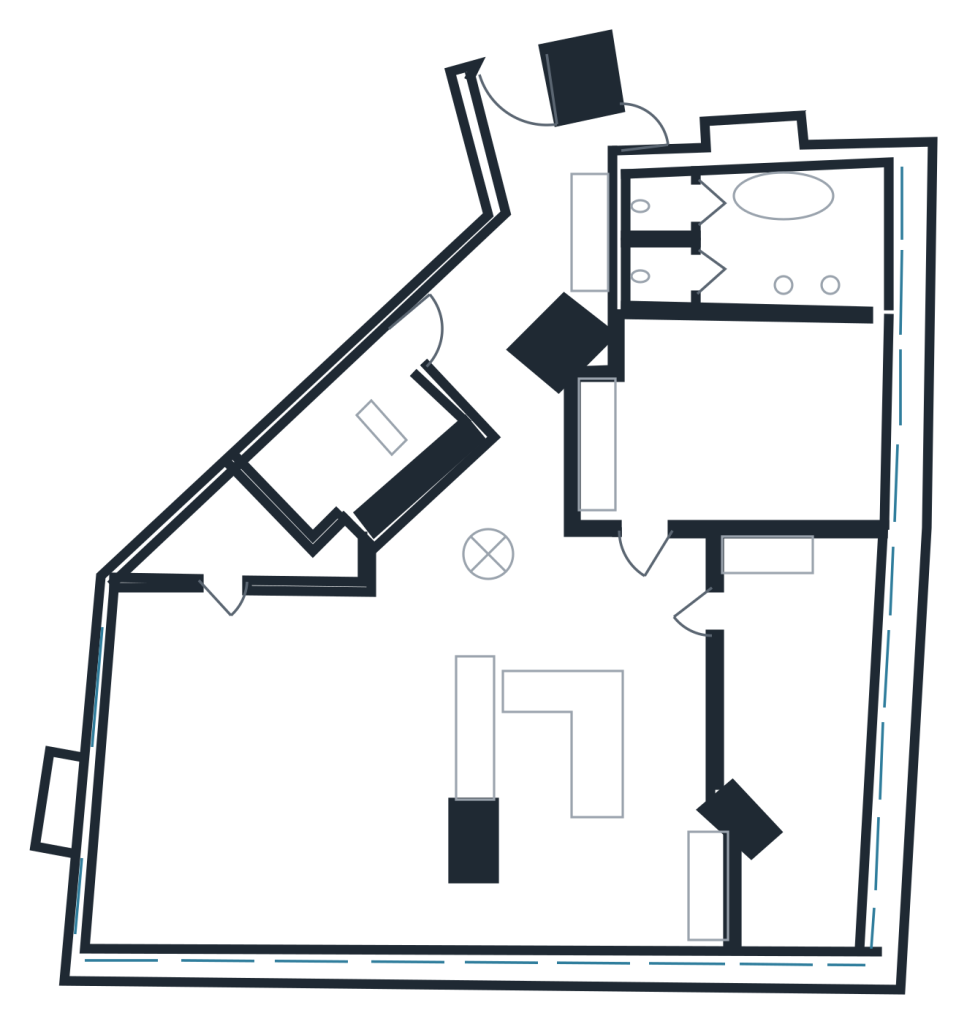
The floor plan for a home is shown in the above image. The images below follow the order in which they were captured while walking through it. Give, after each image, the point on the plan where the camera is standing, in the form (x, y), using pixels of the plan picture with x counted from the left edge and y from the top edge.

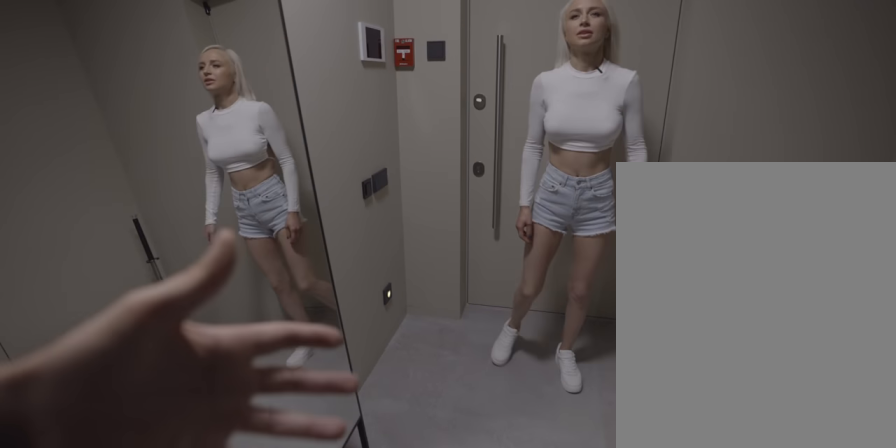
(515, 163)
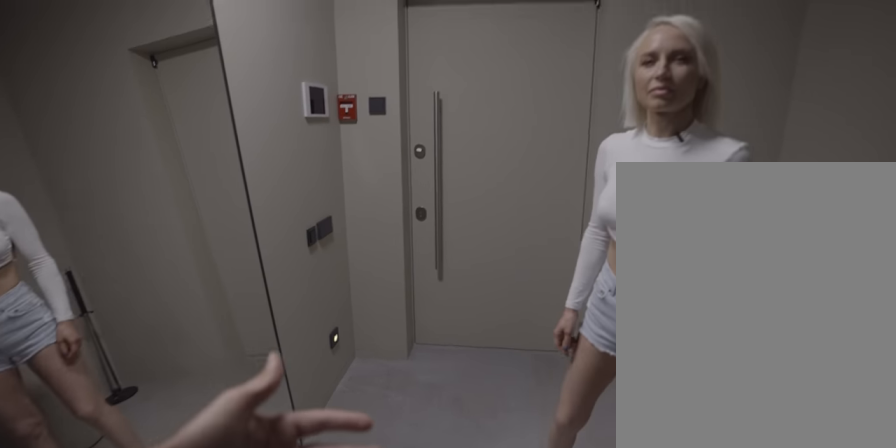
(515, 163)
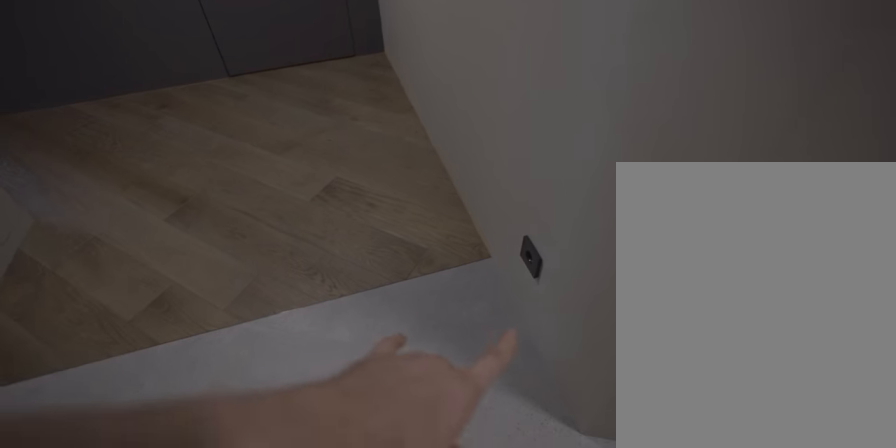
(515, 159)
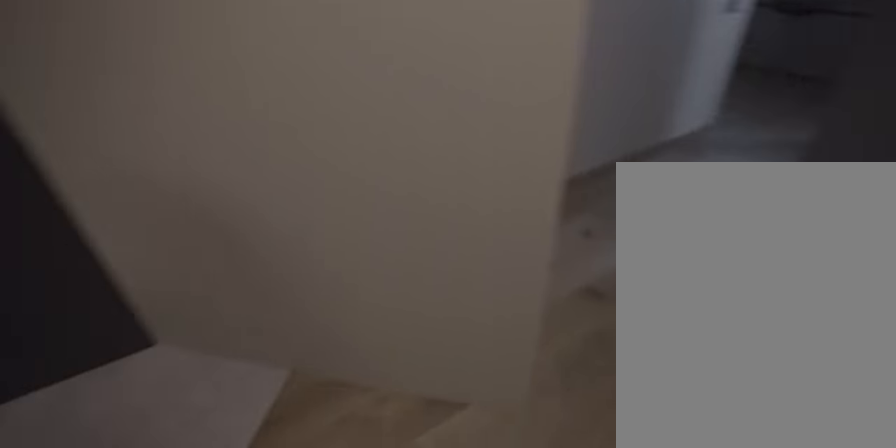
(515, 159)
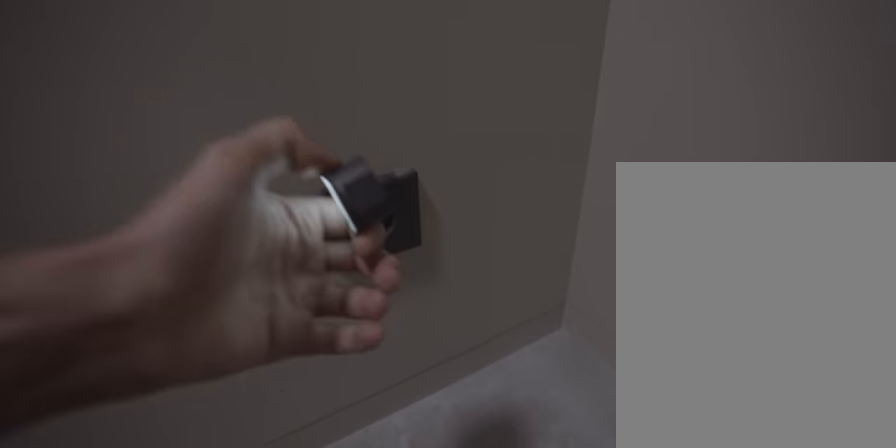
(515, 159)
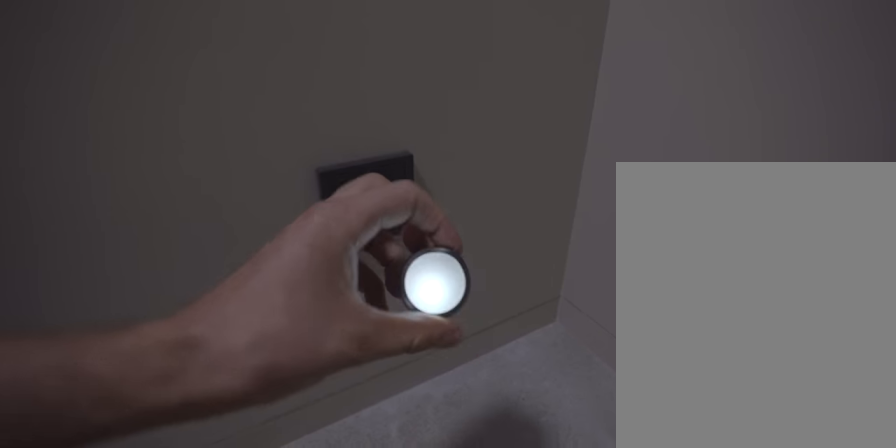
(515, 159)
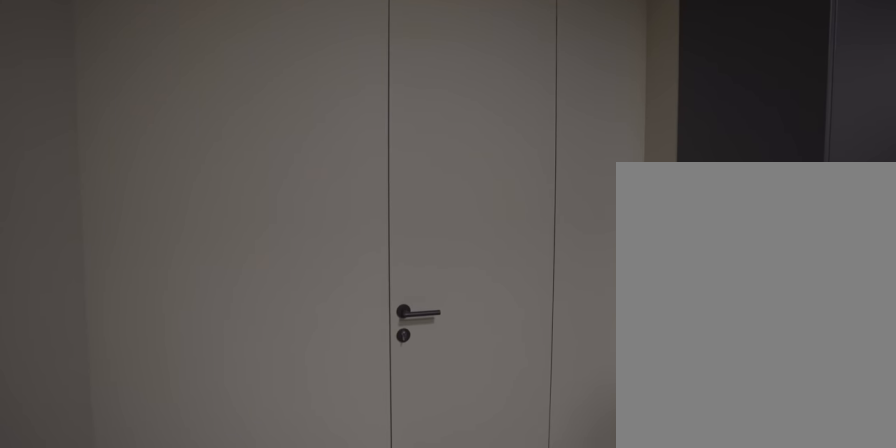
(570, 198)
